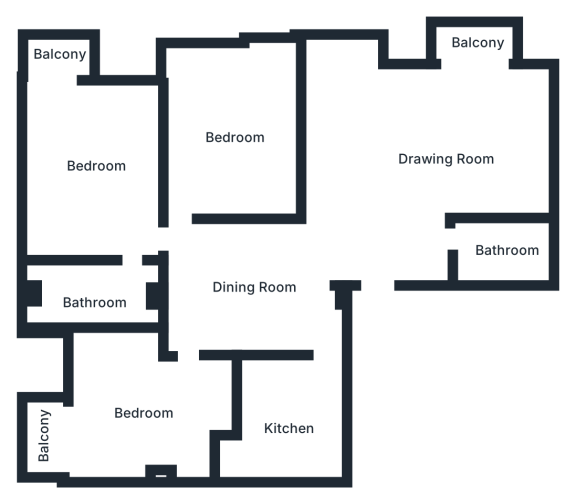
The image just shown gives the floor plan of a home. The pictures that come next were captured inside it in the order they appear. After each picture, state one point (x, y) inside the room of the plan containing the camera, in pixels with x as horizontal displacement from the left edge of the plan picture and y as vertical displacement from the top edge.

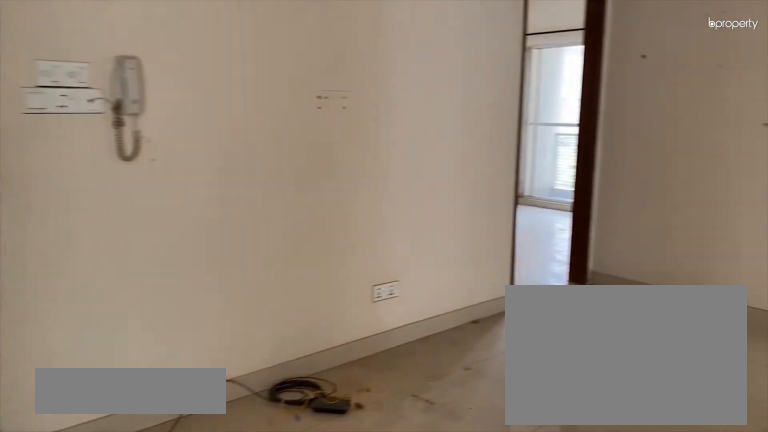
(257, 285)
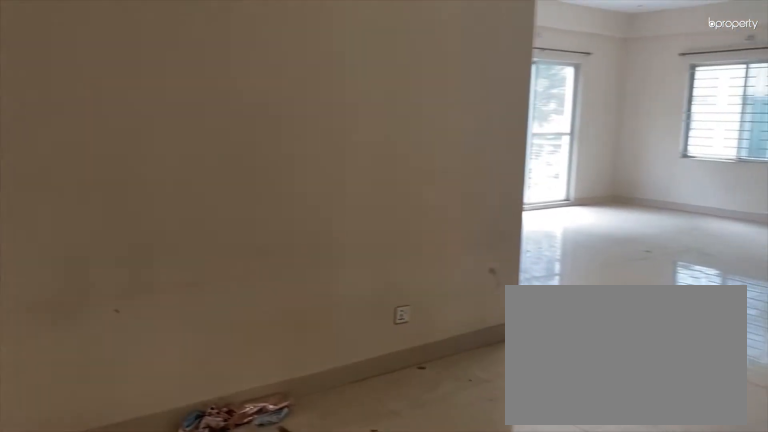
(257, 285)
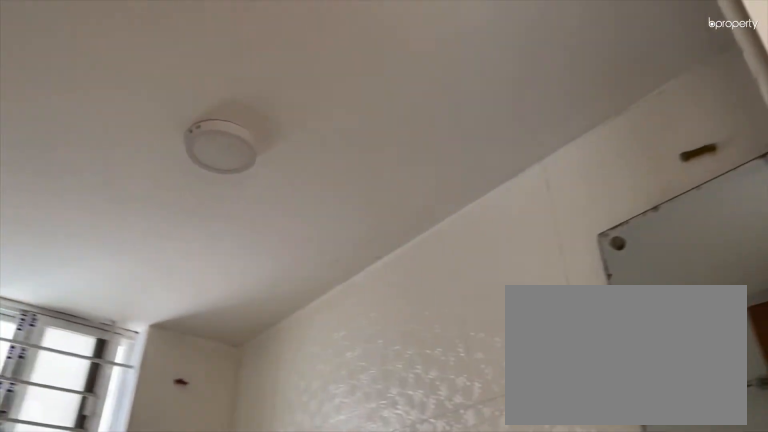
(504, 239)
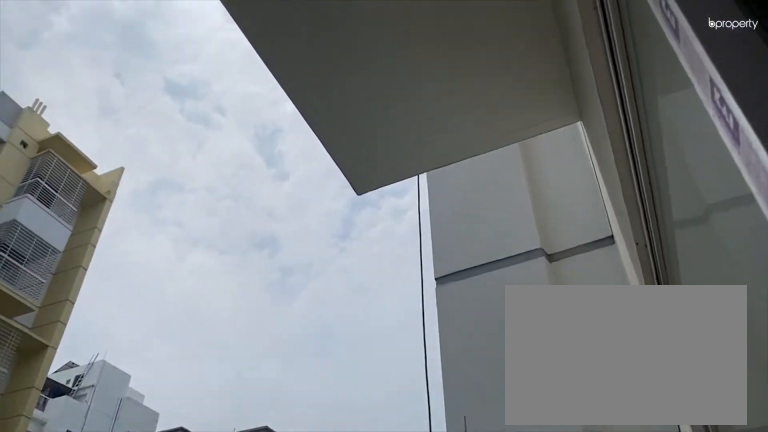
(473, 43)
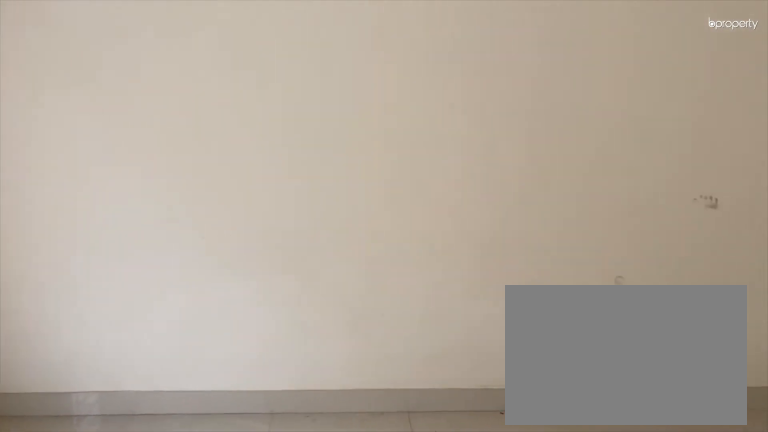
(238, 138)
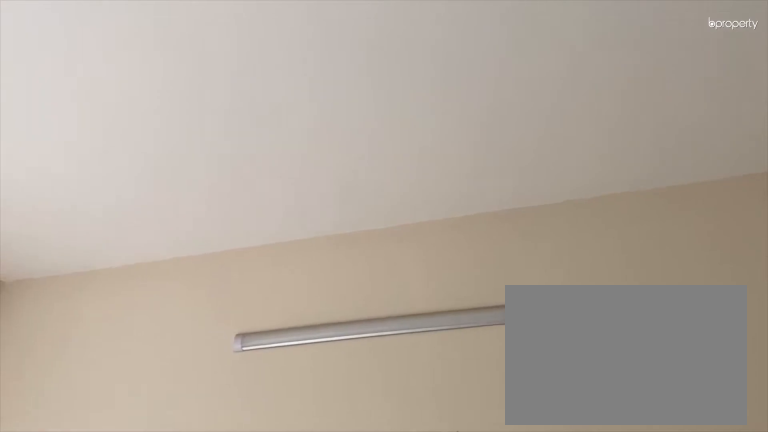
(238, 138)
